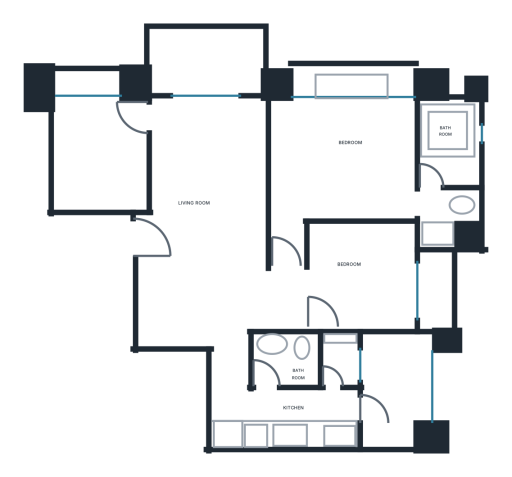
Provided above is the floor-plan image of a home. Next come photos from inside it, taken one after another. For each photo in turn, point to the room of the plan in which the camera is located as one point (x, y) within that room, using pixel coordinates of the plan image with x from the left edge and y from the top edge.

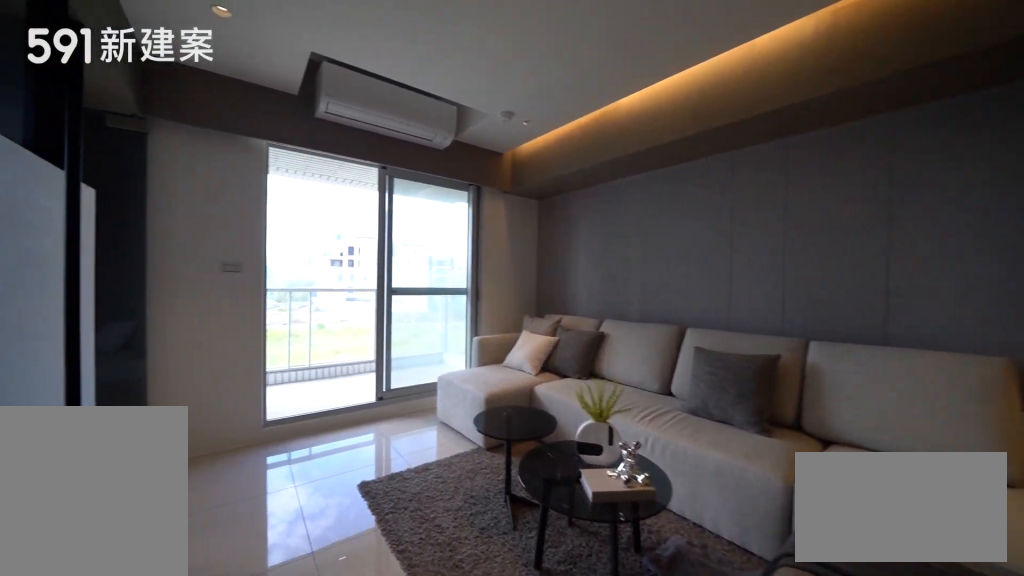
(206, 176)
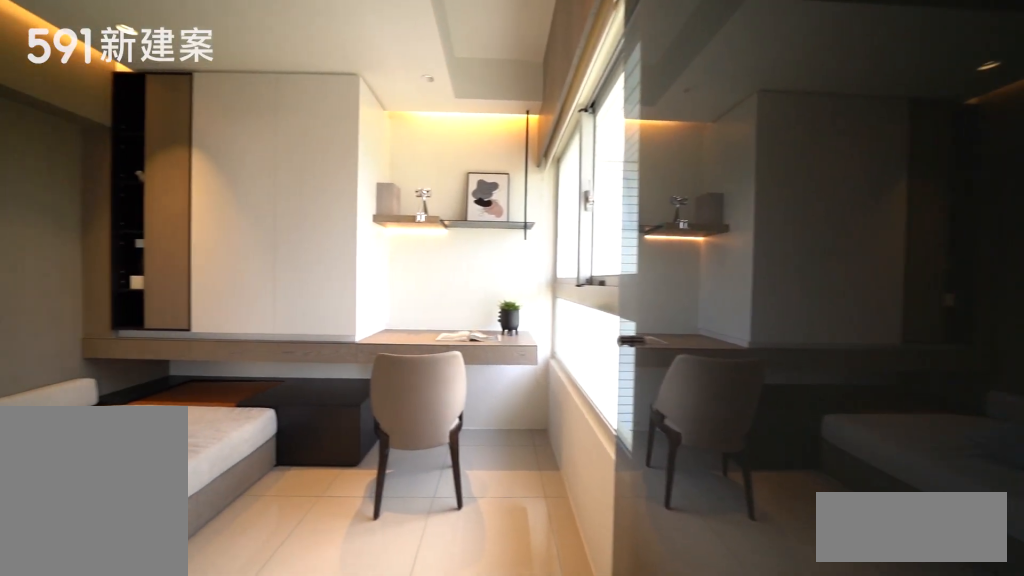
(96, 154)
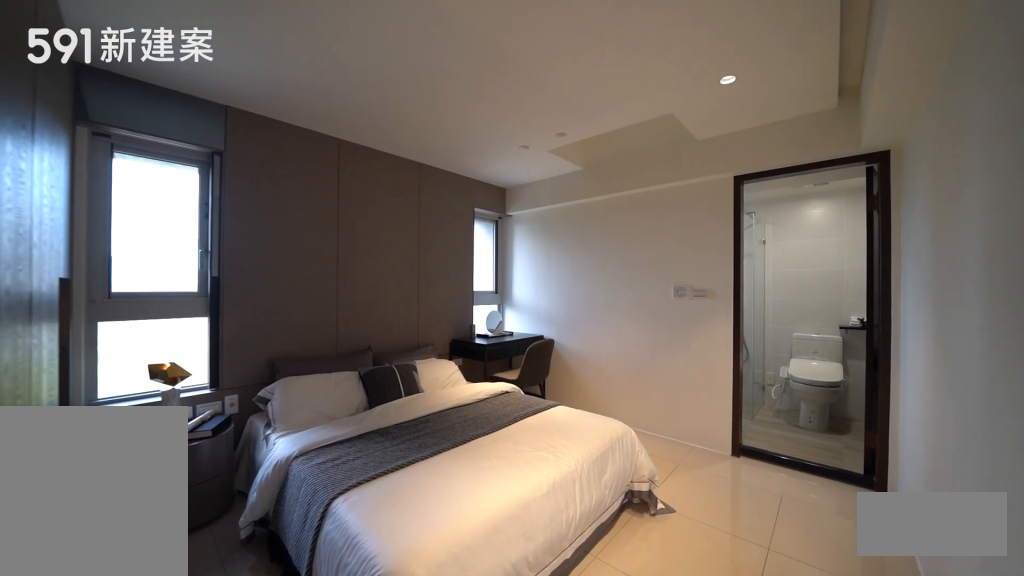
(334, 166)
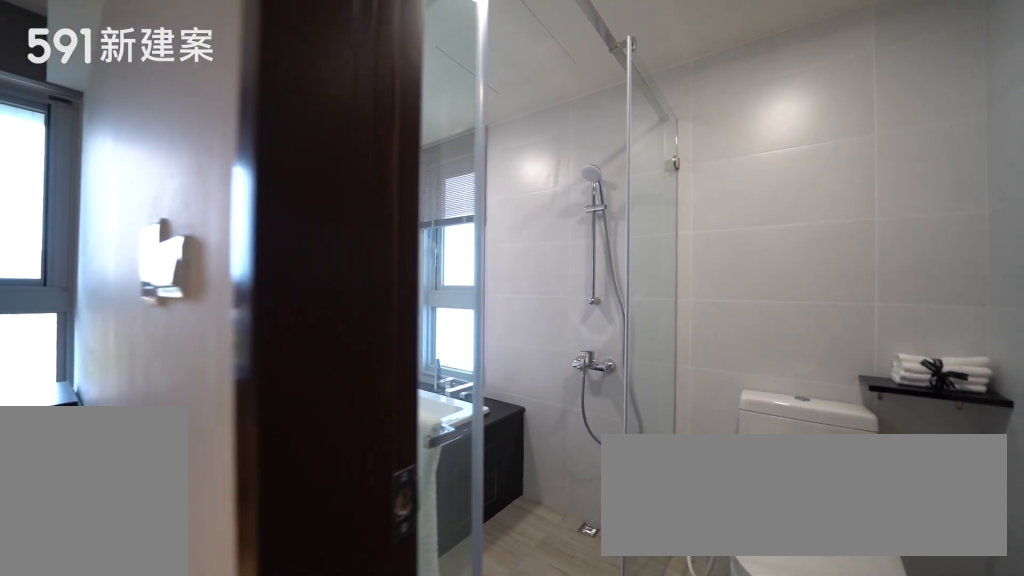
(449, 172)
